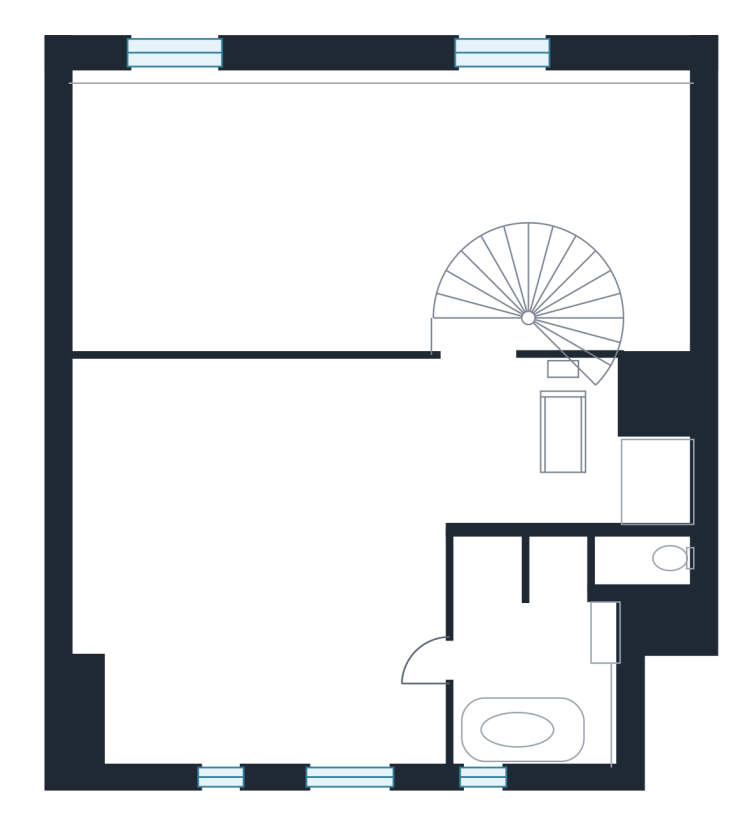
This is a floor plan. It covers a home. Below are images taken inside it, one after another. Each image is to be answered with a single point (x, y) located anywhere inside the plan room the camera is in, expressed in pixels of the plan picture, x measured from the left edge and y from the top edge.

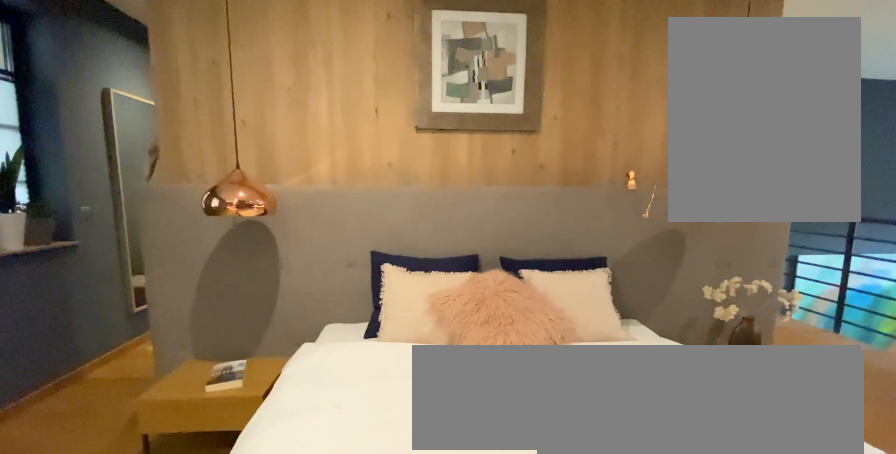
(314, 580)
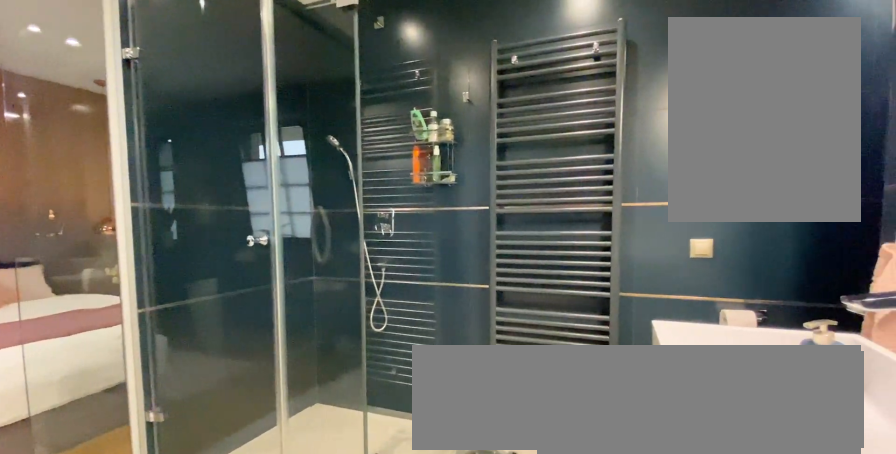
(522, 628)
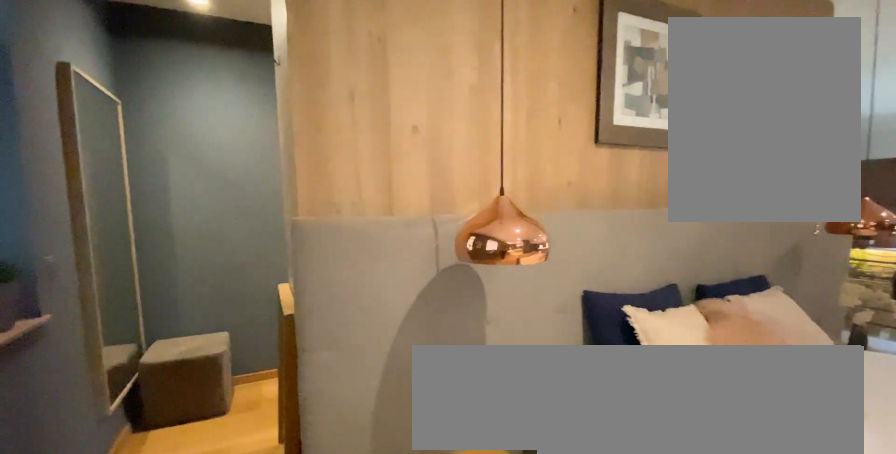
(314, 580)
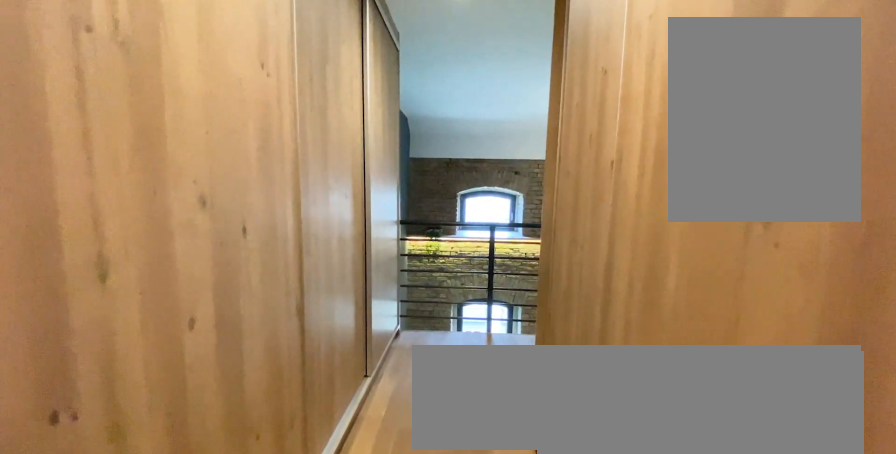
(315, 580)
